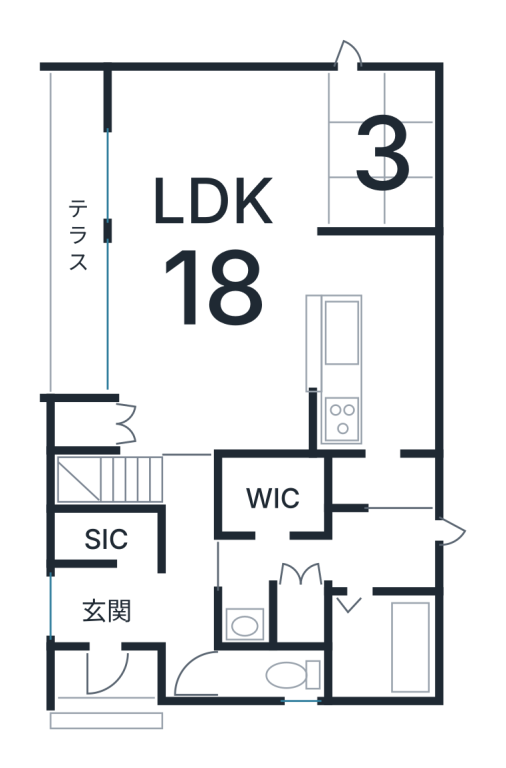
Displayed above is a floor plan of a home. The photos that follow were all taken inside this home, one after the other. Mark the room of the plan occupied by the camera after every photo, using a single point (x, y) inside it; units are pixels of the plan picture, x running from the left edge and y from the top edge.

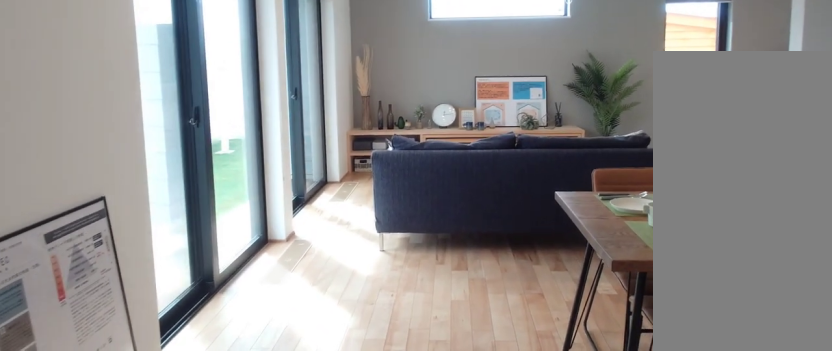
(209, 124)
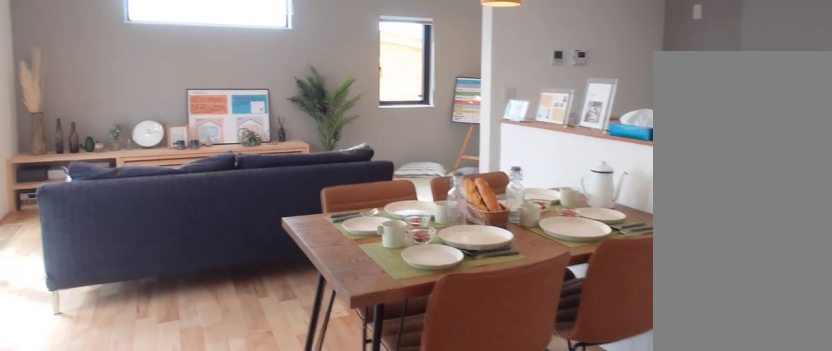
(209, 124)
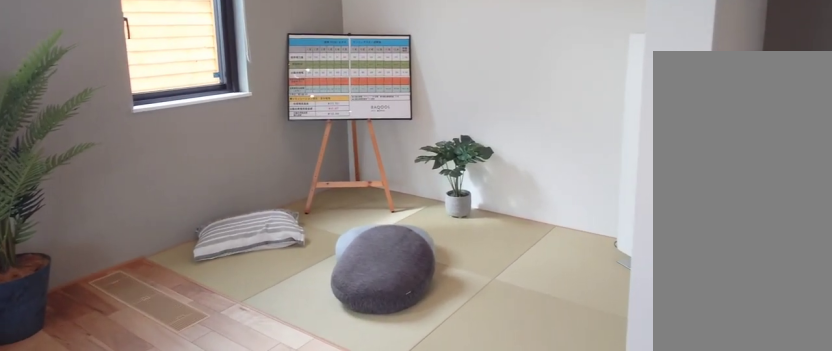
(379, 163)
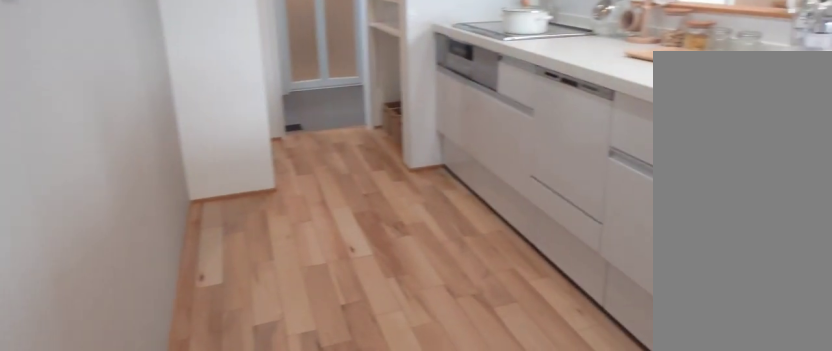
(380, 371)
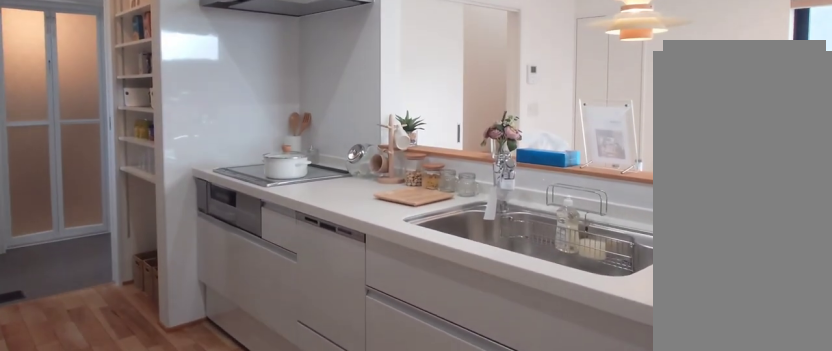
(380, 371)
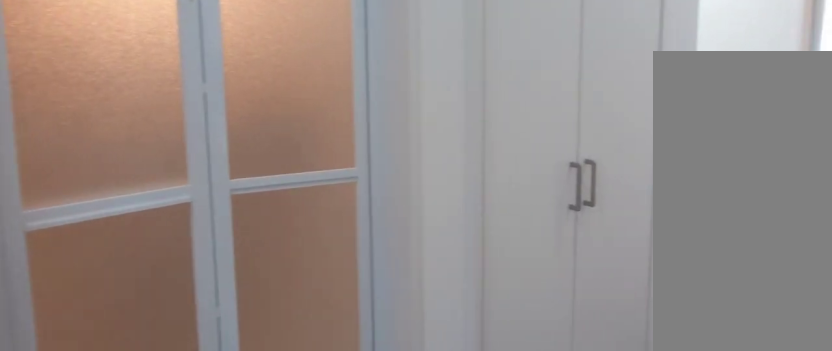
(349, 550)
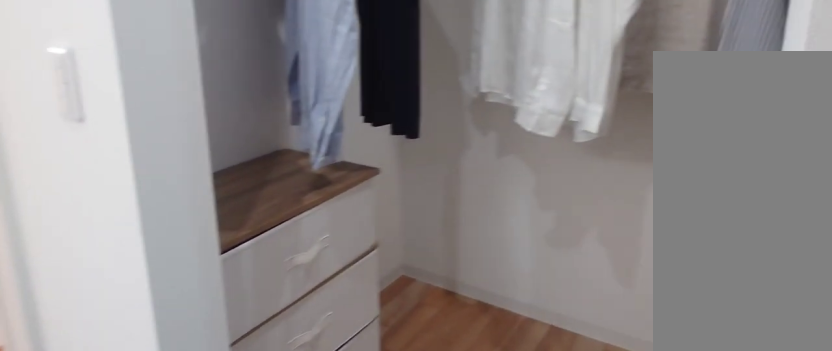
(265, 496)
